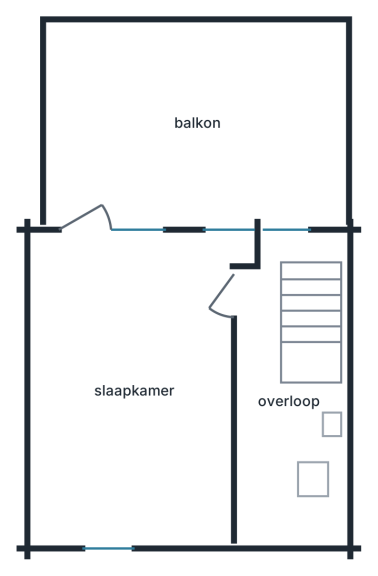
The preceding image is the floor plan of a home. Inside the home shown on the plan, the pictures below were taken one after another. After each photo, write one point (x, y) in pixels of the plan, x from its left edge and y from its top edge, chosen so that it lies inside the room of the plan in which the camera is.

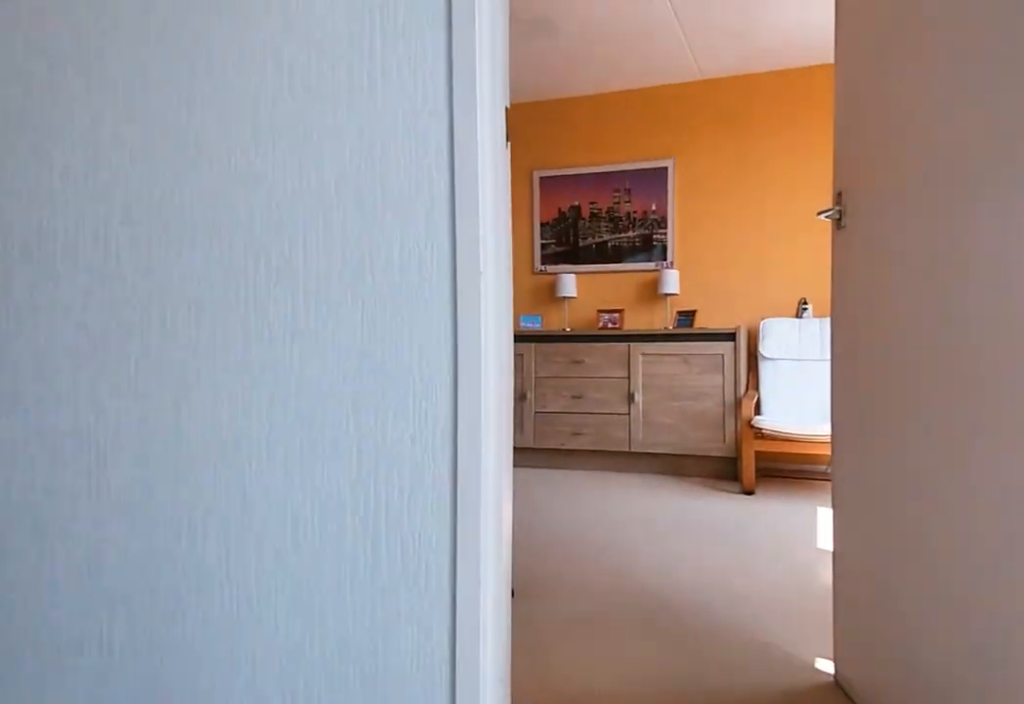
(283, 412)
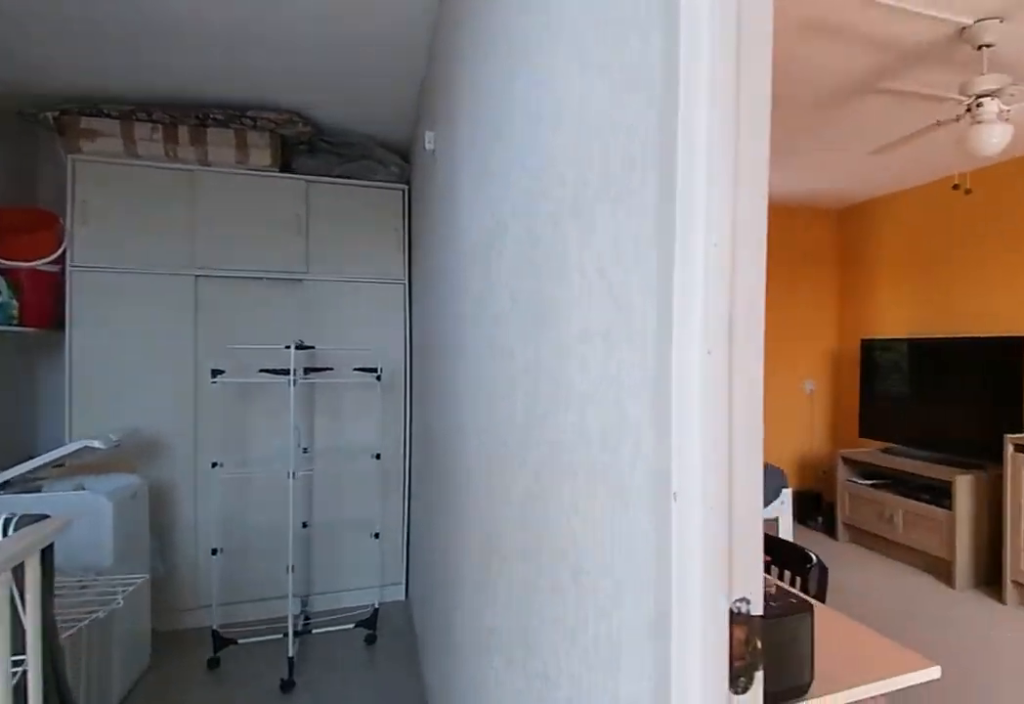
(283, 412)
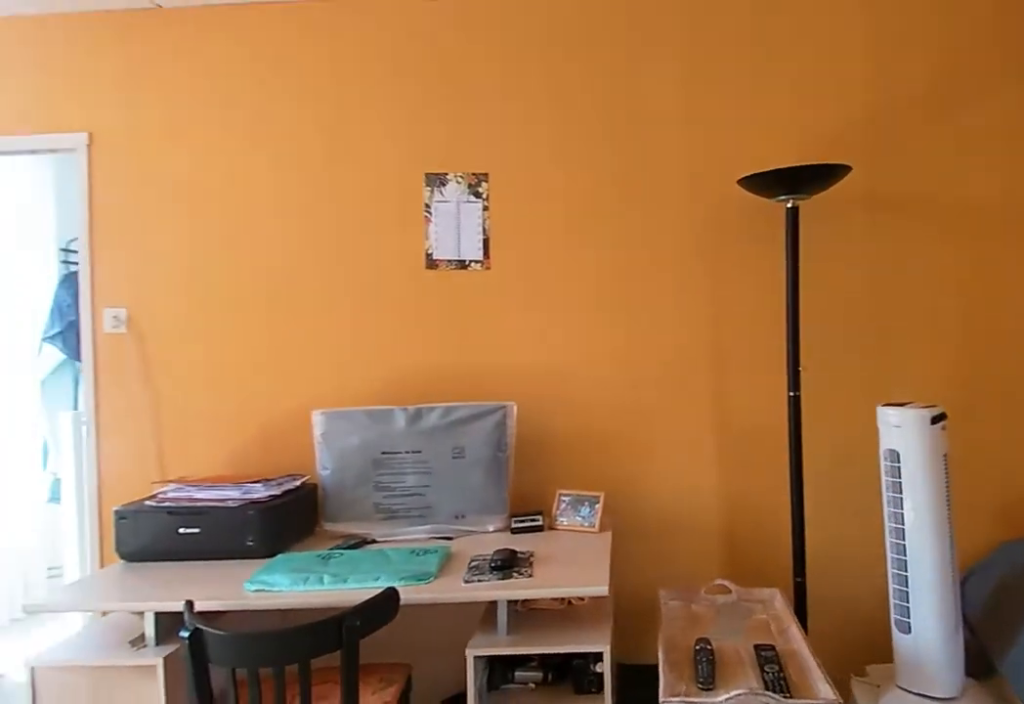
(132, 413)
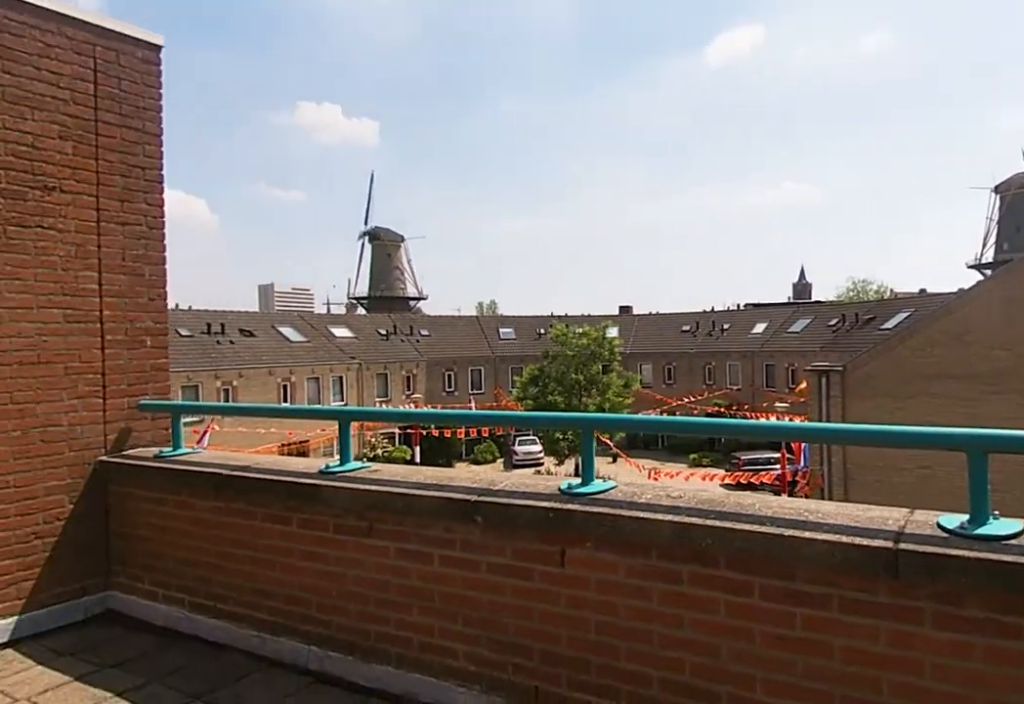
(270, 116)
